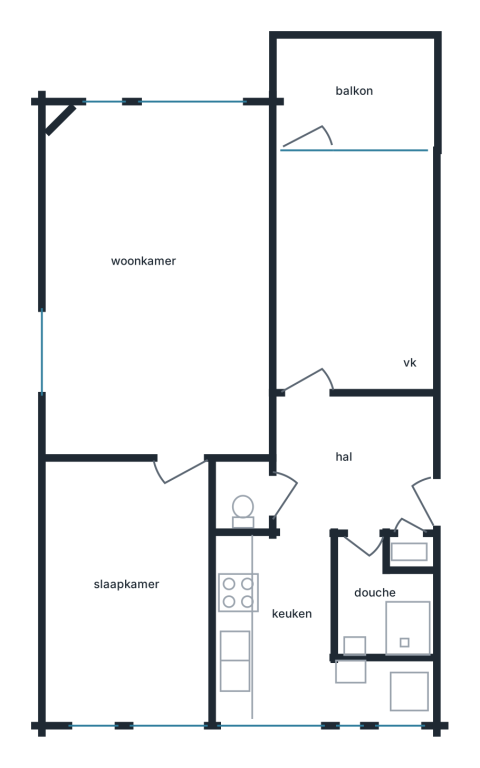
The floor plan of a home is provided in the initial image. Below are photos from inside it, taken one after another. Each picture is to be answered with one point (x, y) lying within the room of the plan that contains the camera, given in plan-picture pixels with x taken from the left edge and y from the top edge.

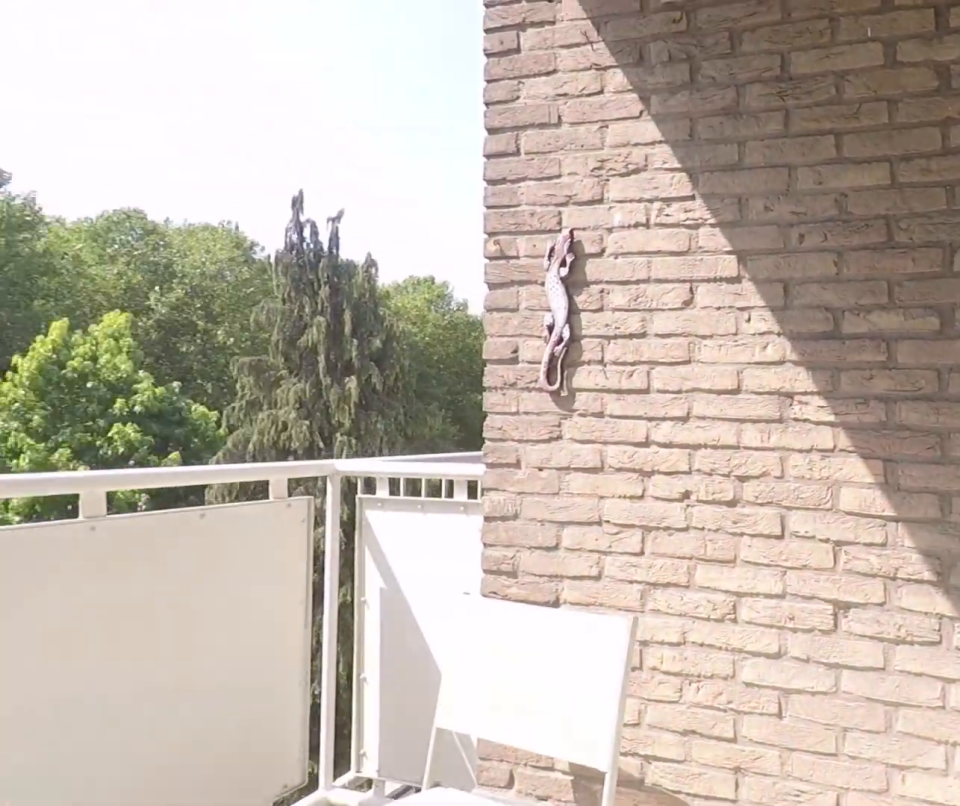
(355, 89)
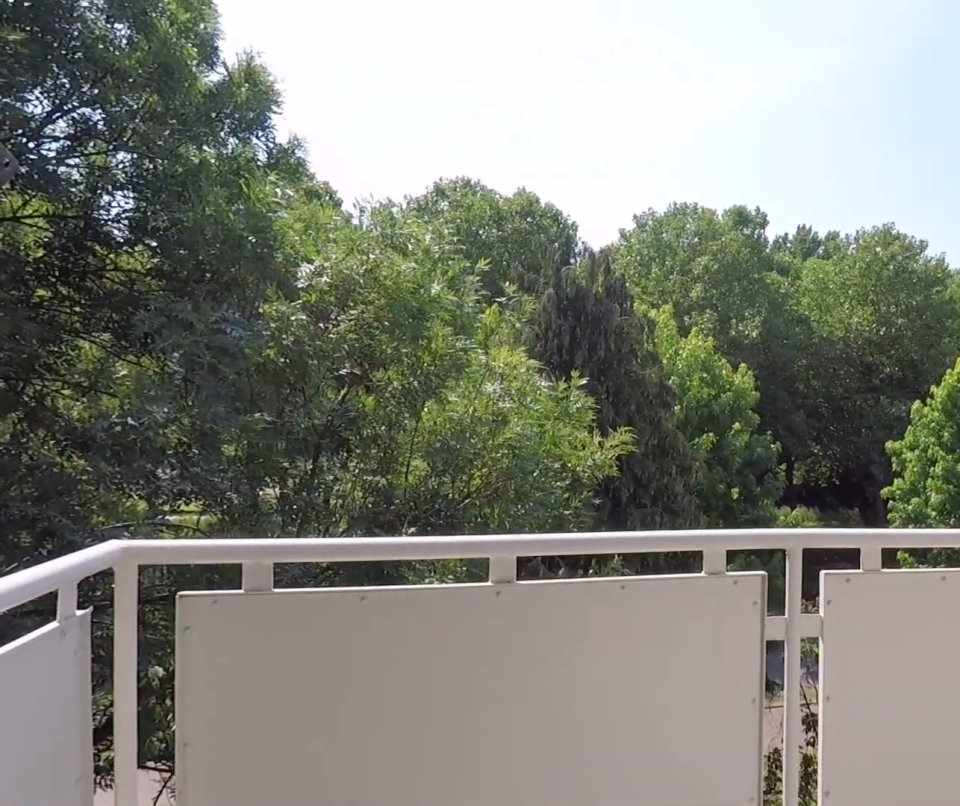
(355, 89)
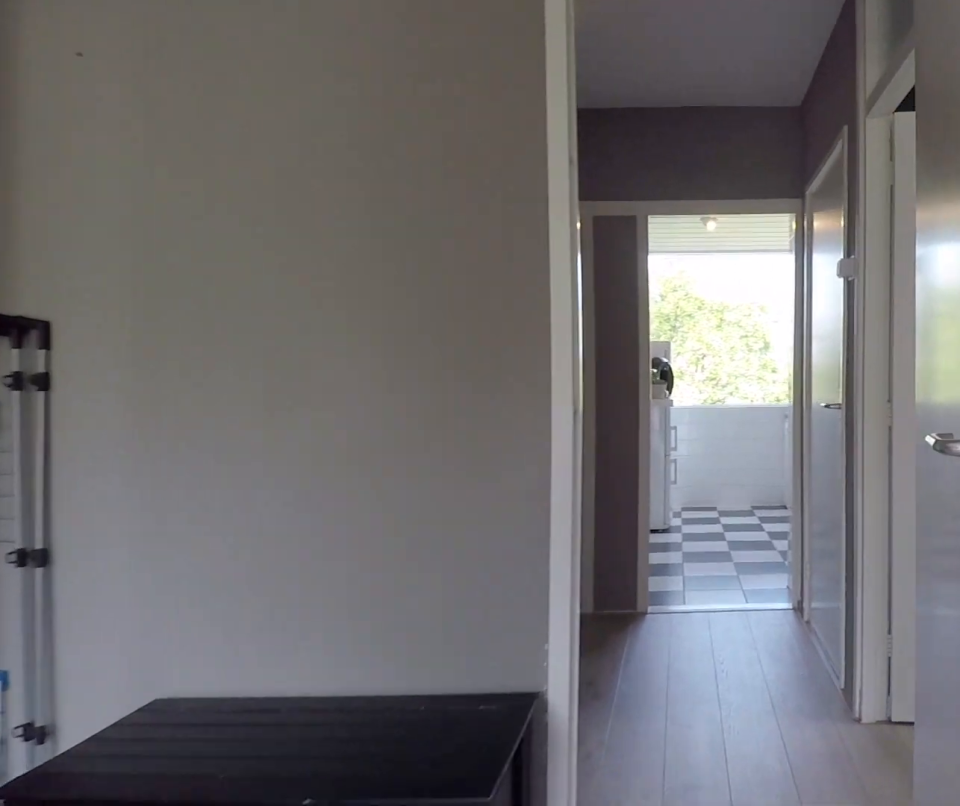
(353, 275)
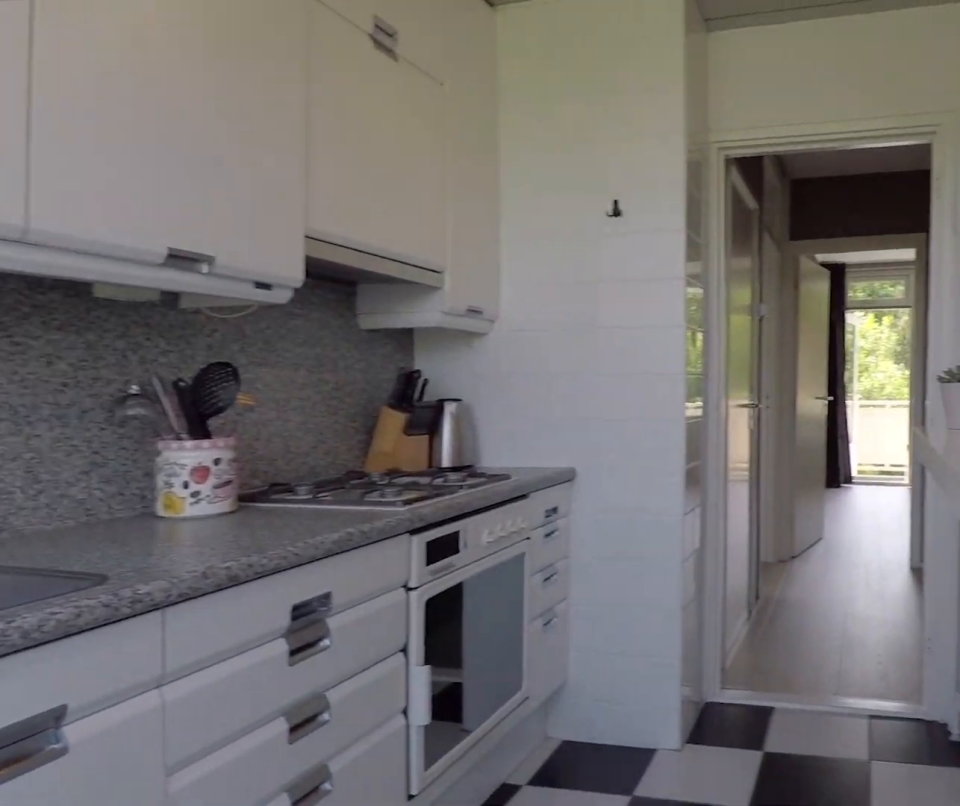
(295, 642)
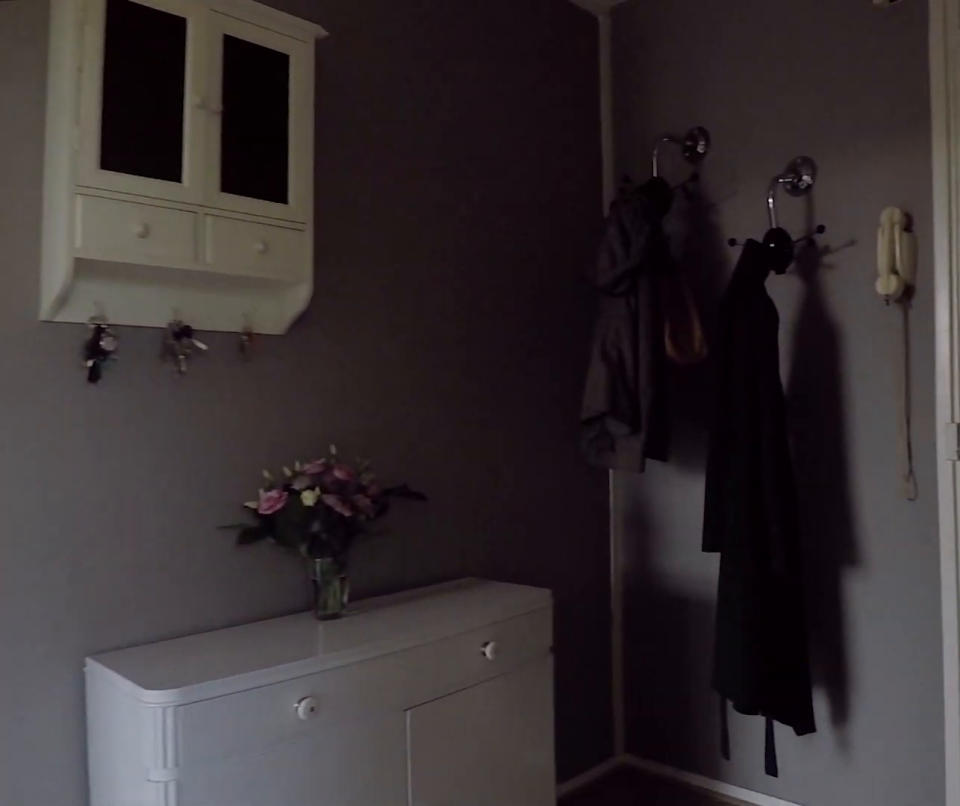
(354, 464)
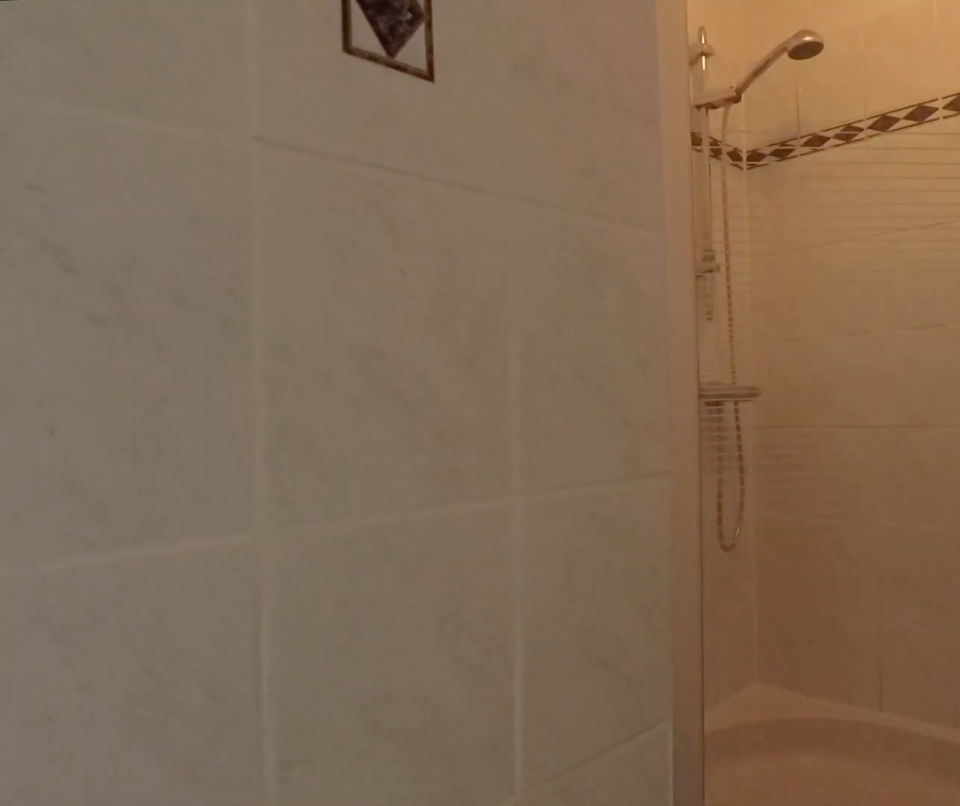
(379, 603)
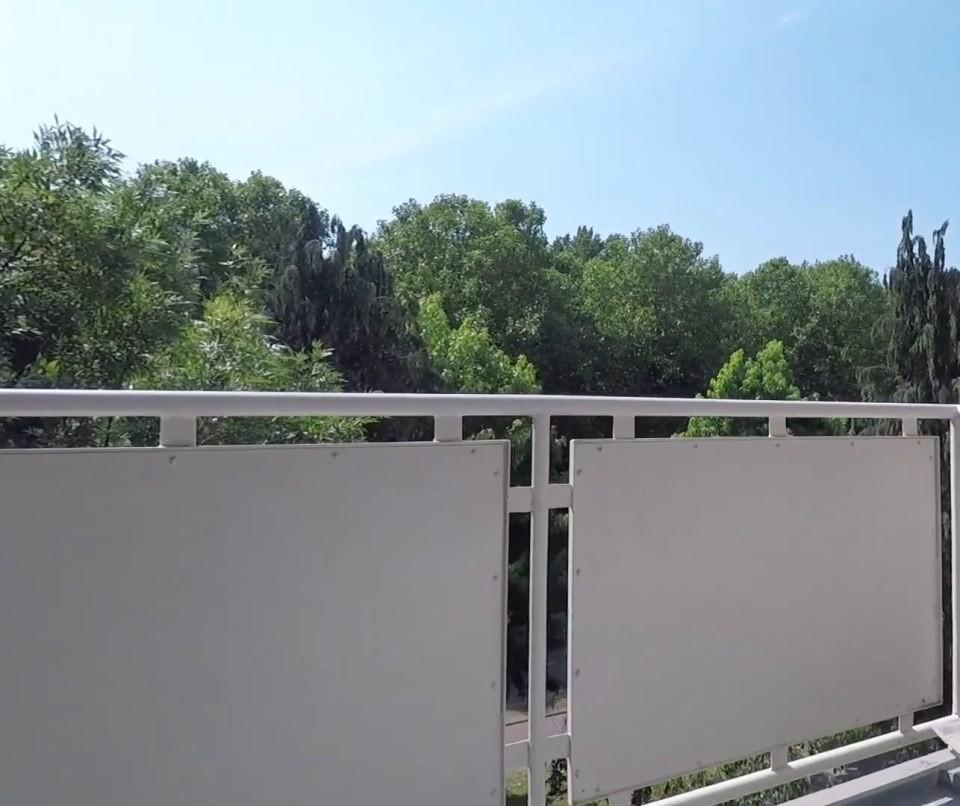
(355, 89)
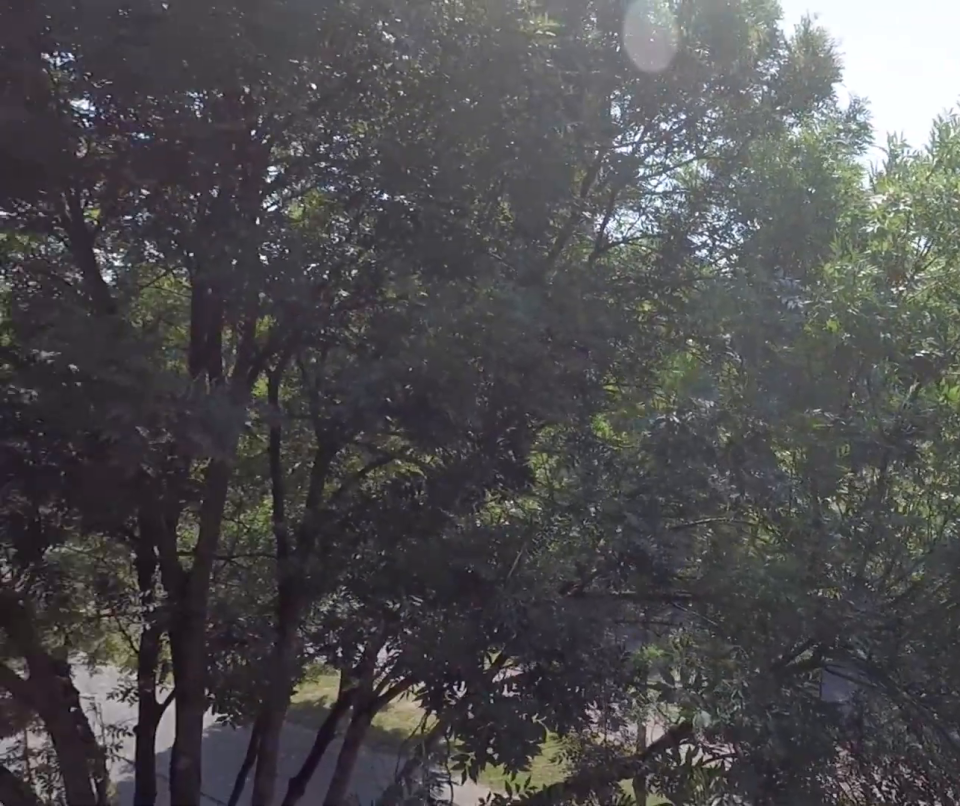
(355, 89)
